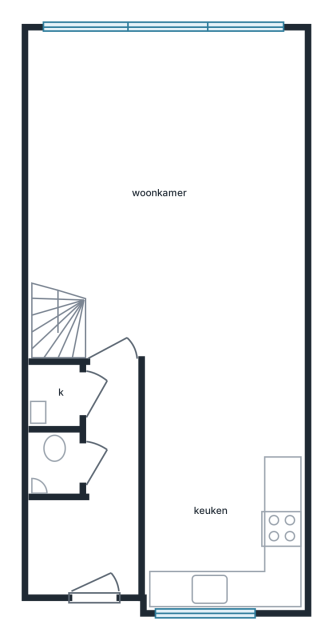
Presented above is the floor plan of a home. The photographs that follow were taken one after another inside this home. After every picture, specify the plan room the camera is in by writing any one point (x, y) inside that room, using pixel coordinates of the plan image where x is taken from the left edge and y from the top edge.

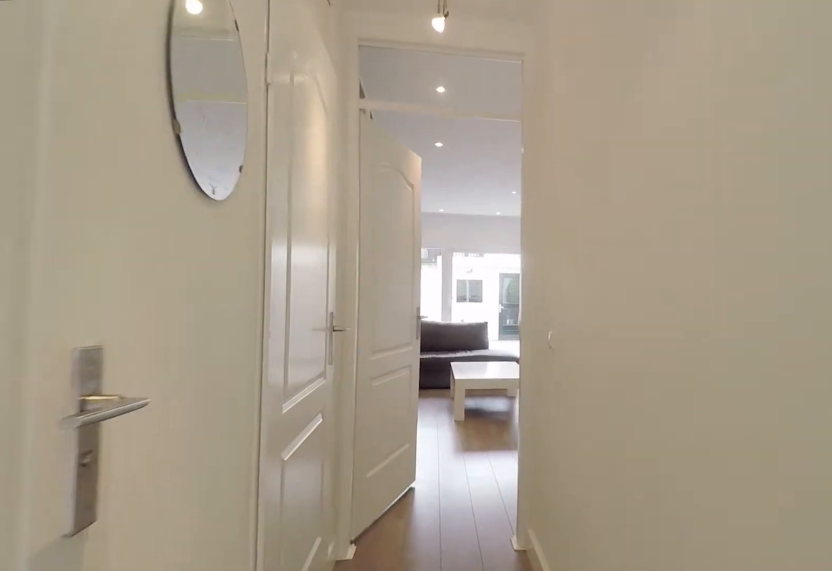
(96, 500)
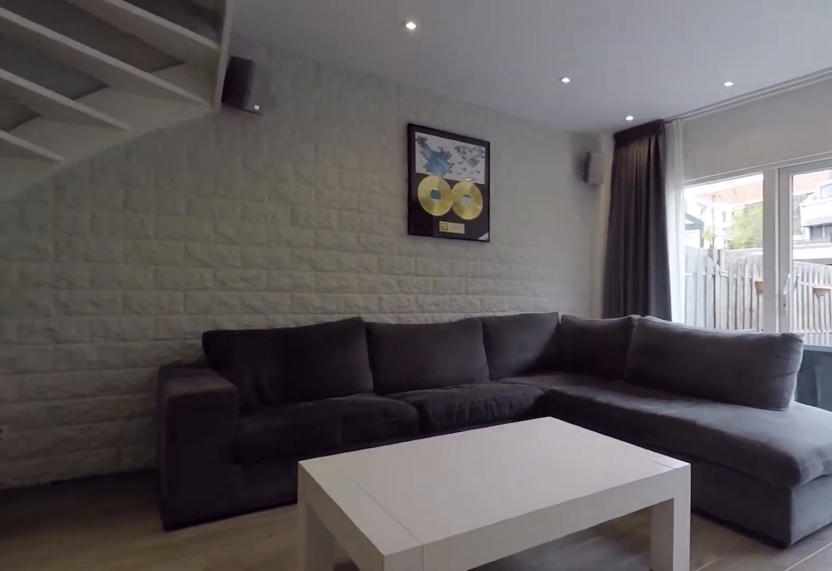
(171, 192)
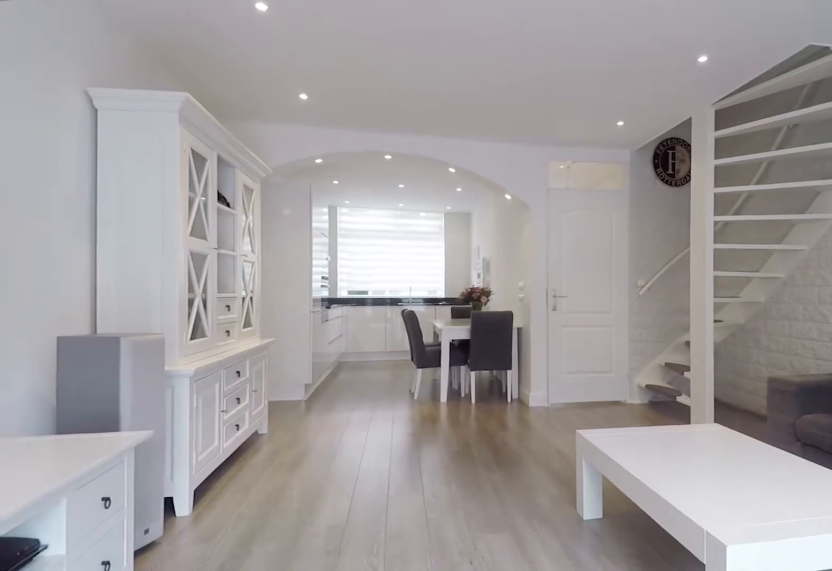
(171, 192)
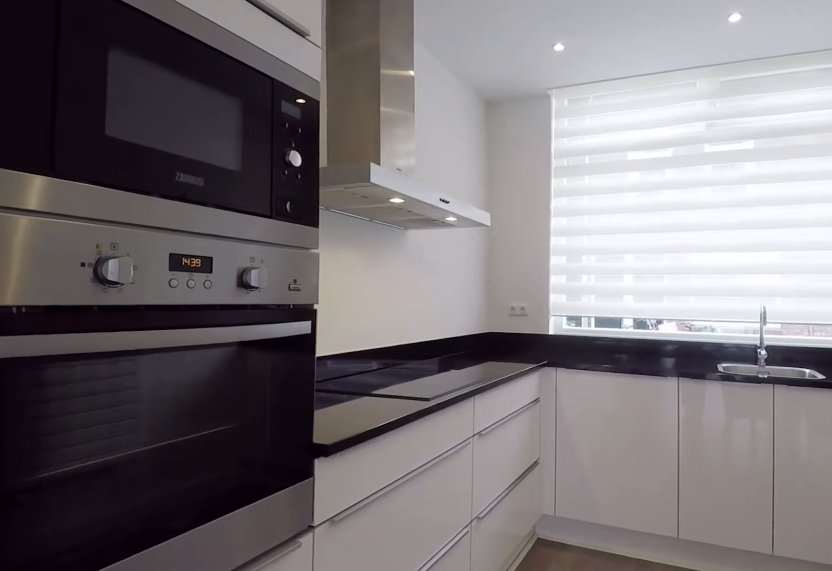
(223, 482)
